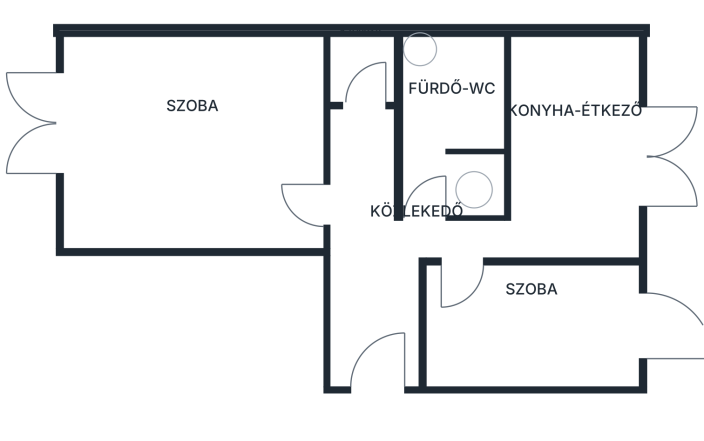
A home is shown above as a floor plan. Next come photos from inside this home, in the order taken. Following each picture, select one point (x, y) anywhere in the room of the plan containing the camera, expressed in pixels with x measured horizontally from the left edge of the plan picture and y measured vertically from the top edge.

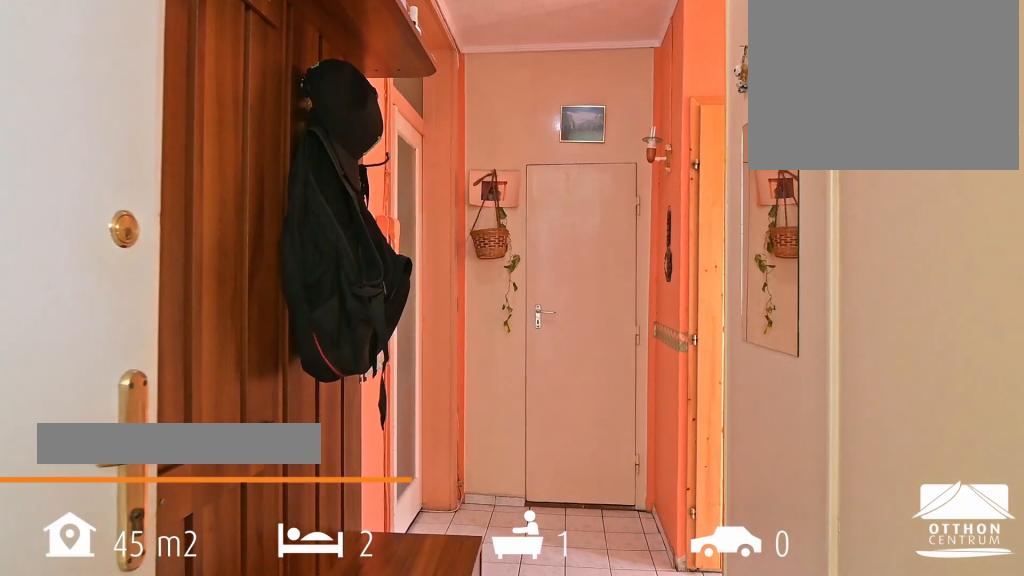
(365, 231)
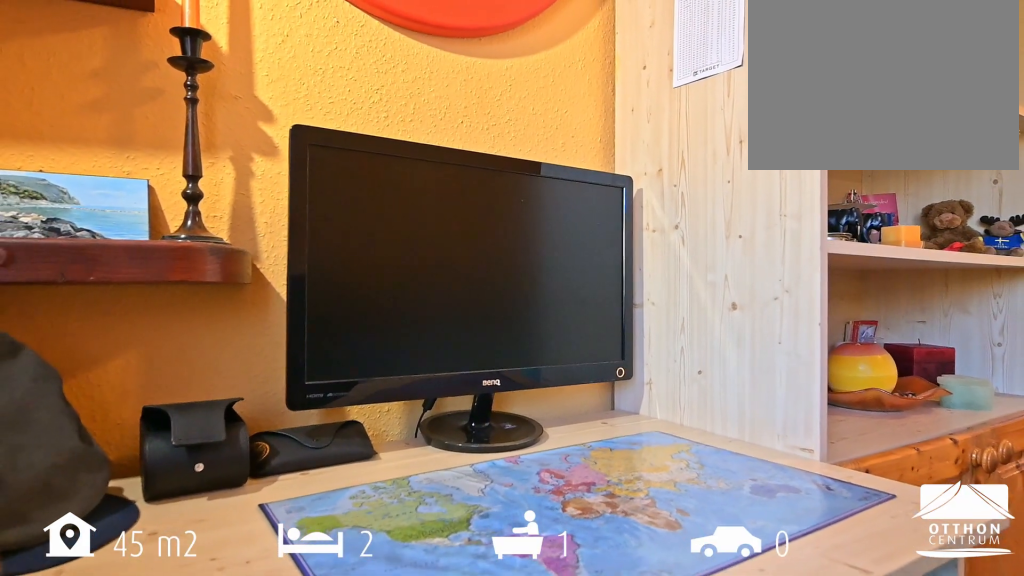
(201, 143)
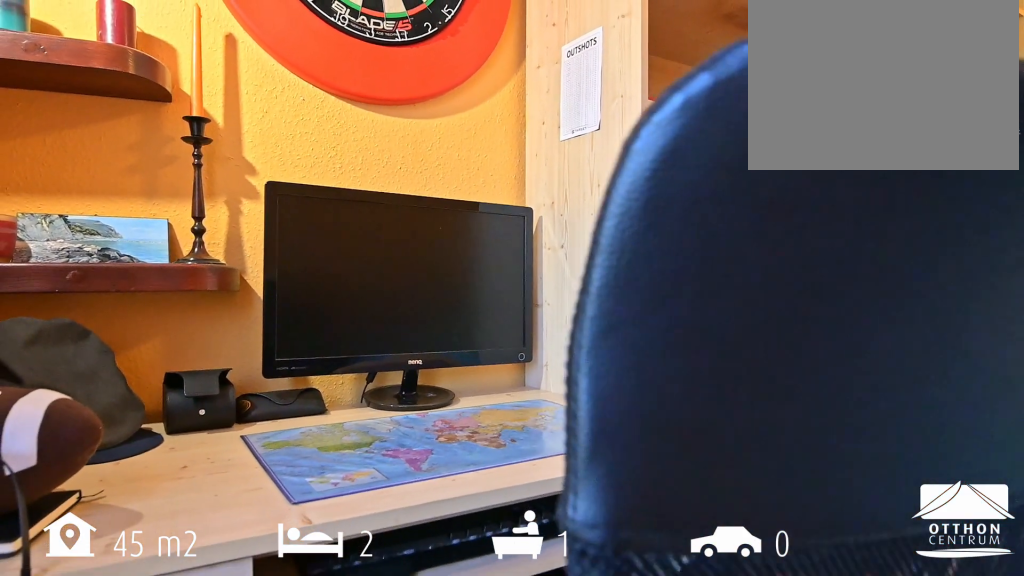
(201, 143)
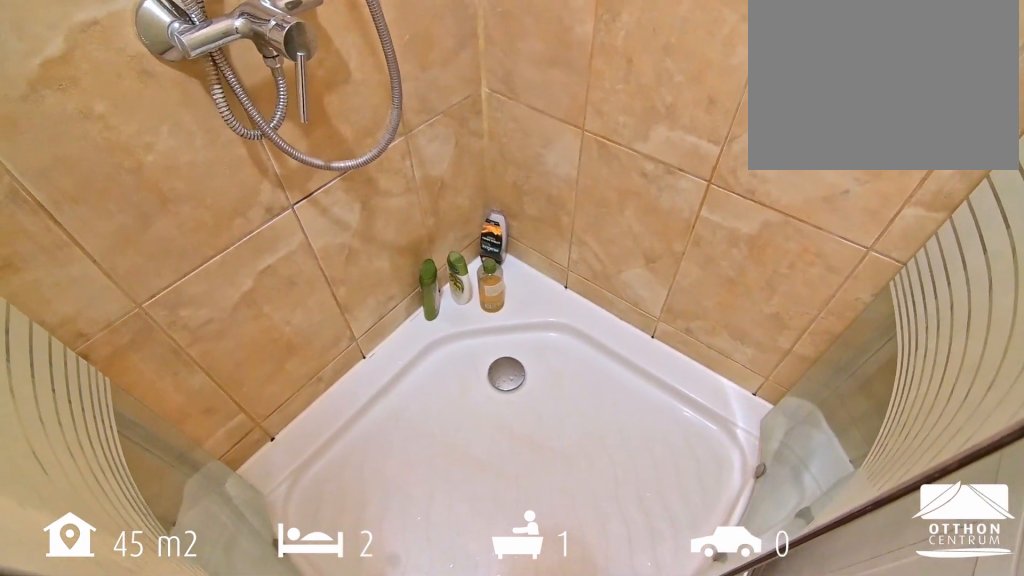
(449, 131)
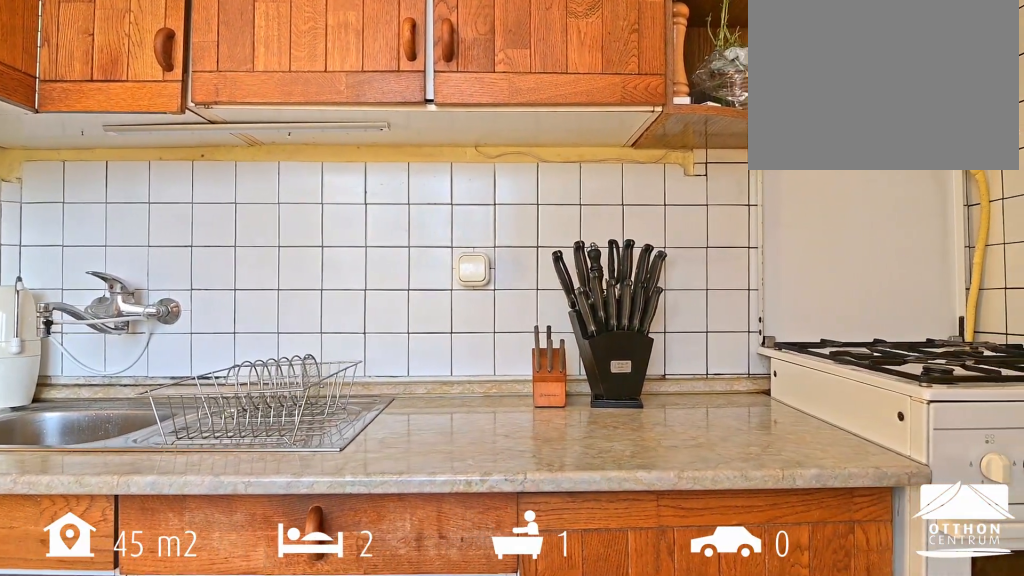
(569, 155)
